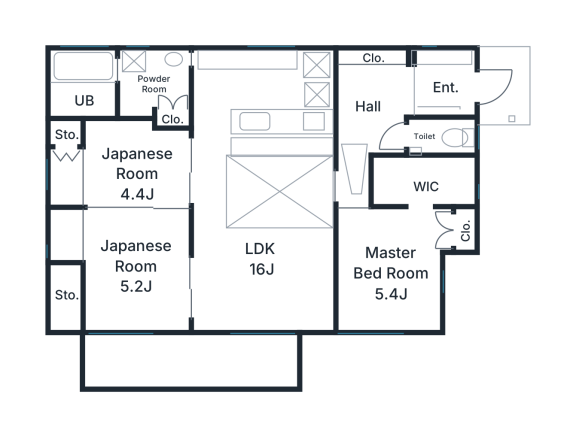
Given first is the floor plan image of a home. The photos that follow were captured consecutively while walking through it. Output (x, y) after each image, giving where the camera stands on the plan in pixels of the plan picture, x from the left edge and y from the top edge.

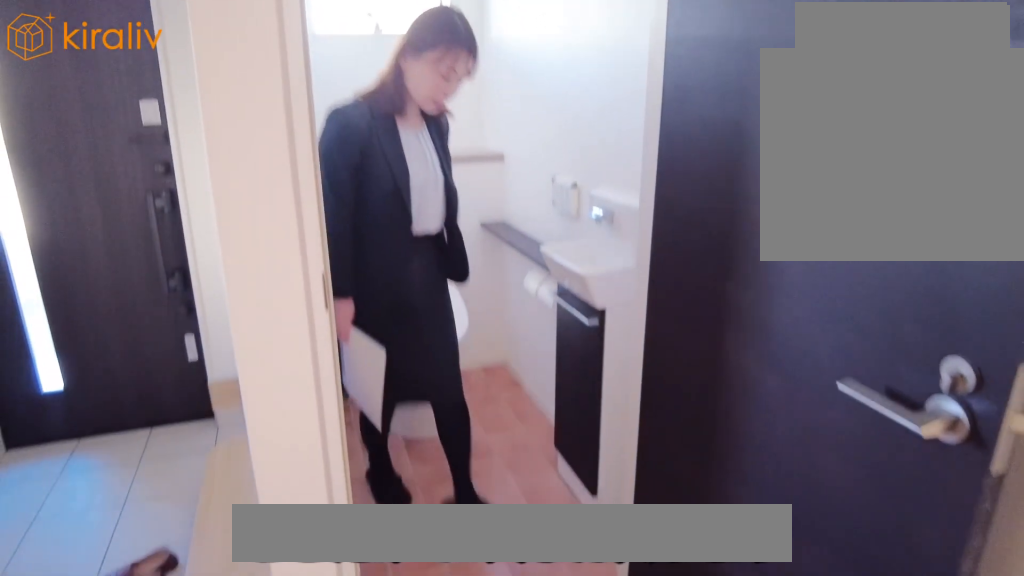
(417, 142)
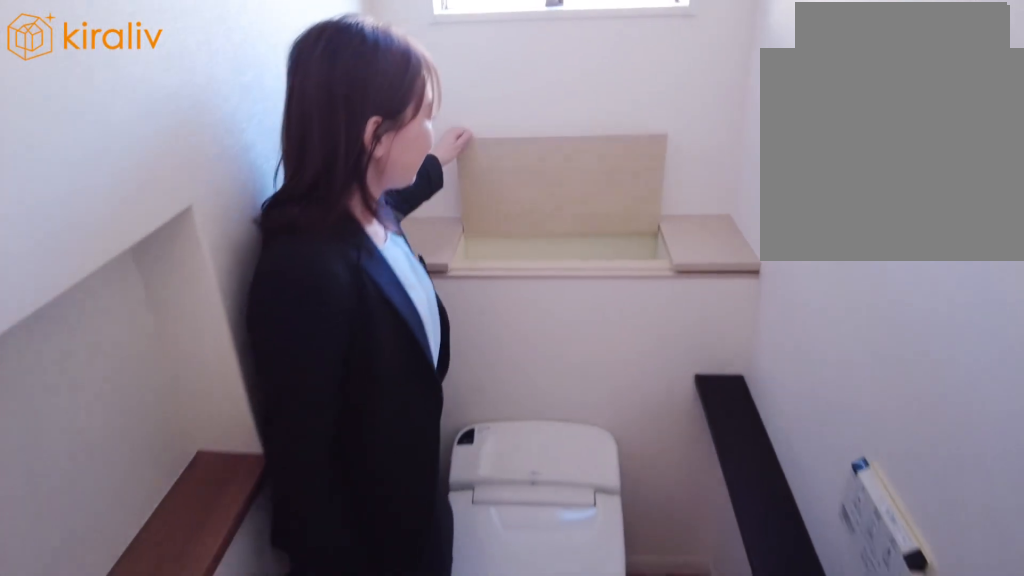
(405, 143)
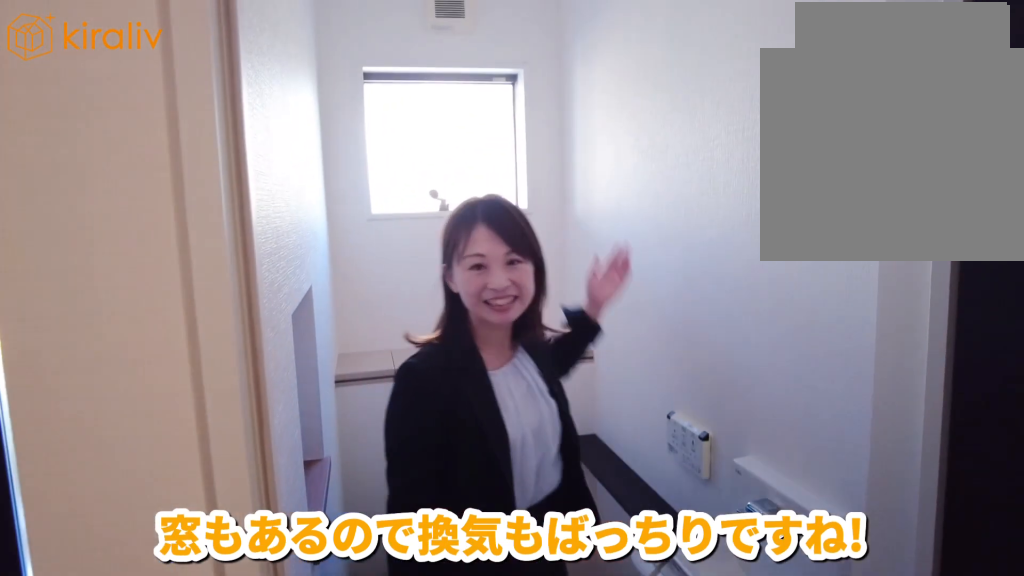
(396, 146)
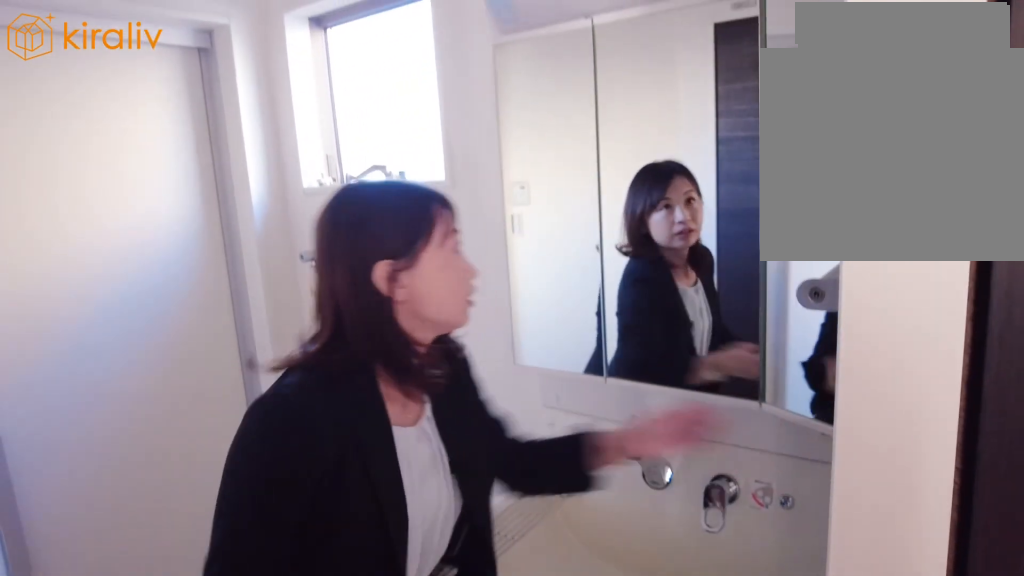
(148, 99)
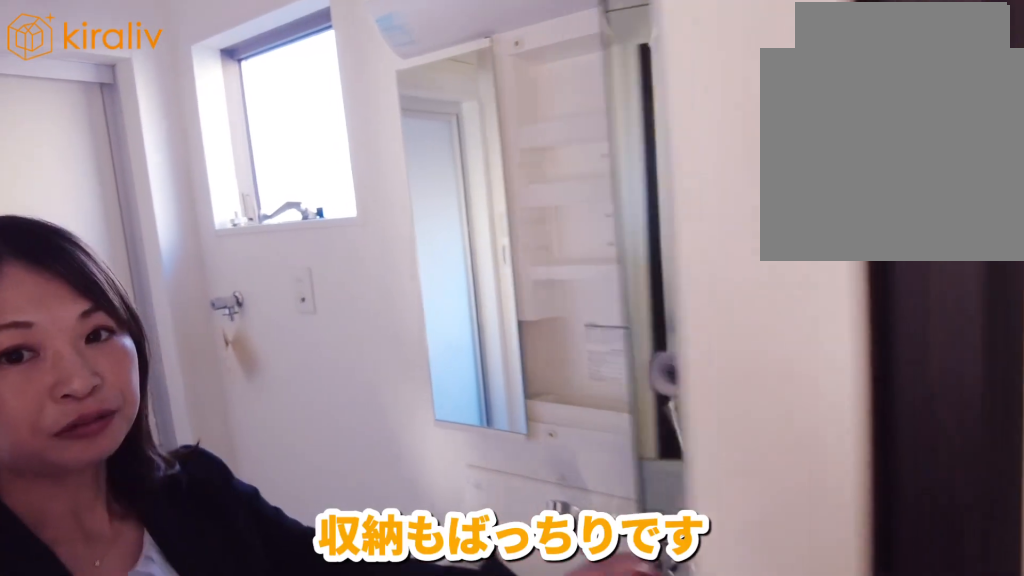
(141, 99)
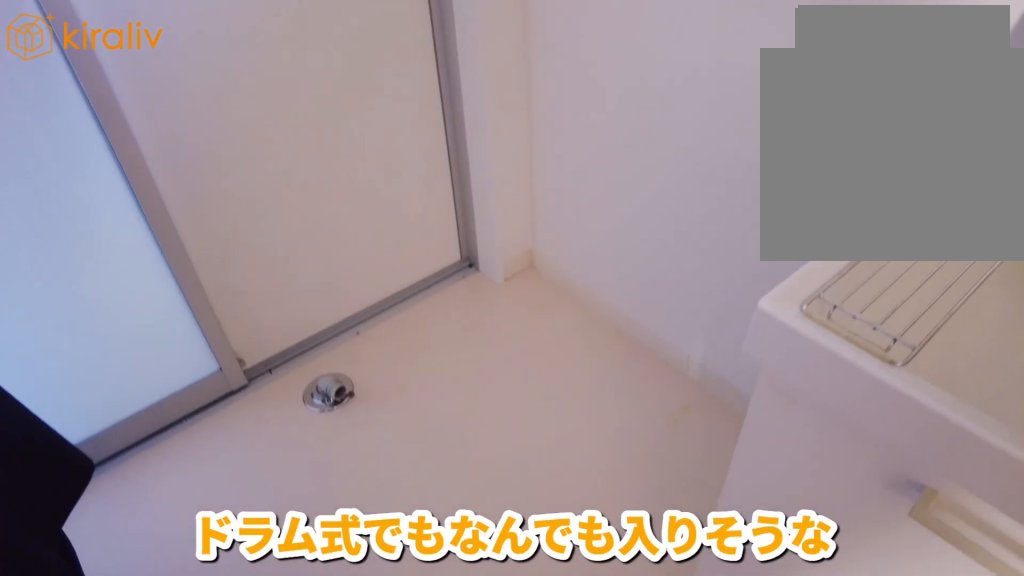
(137, 101)
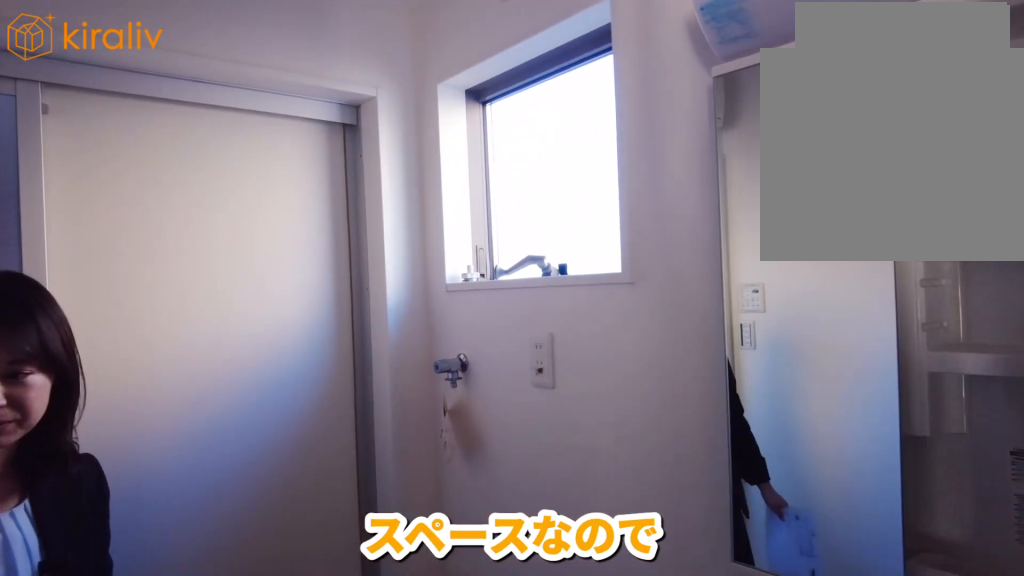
(134, 101)
